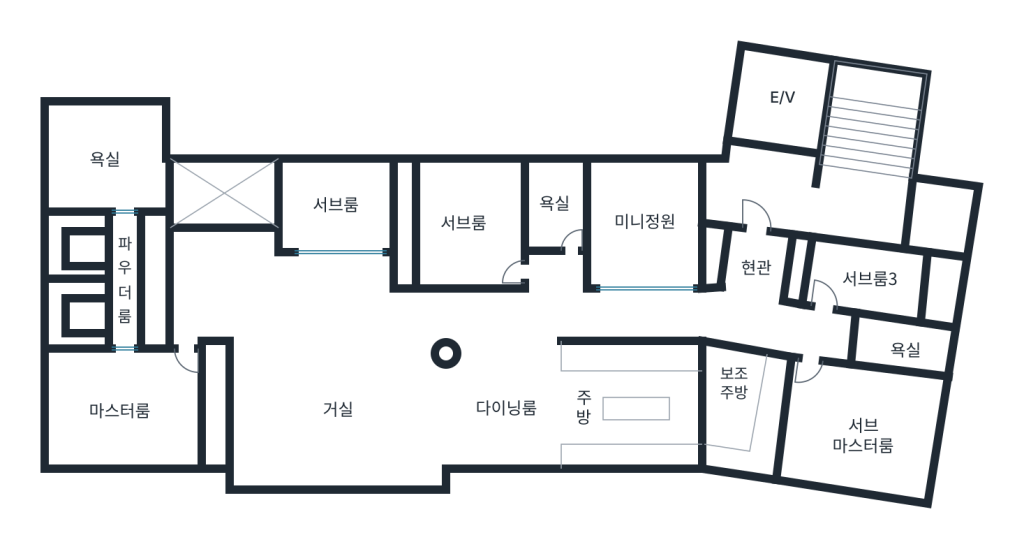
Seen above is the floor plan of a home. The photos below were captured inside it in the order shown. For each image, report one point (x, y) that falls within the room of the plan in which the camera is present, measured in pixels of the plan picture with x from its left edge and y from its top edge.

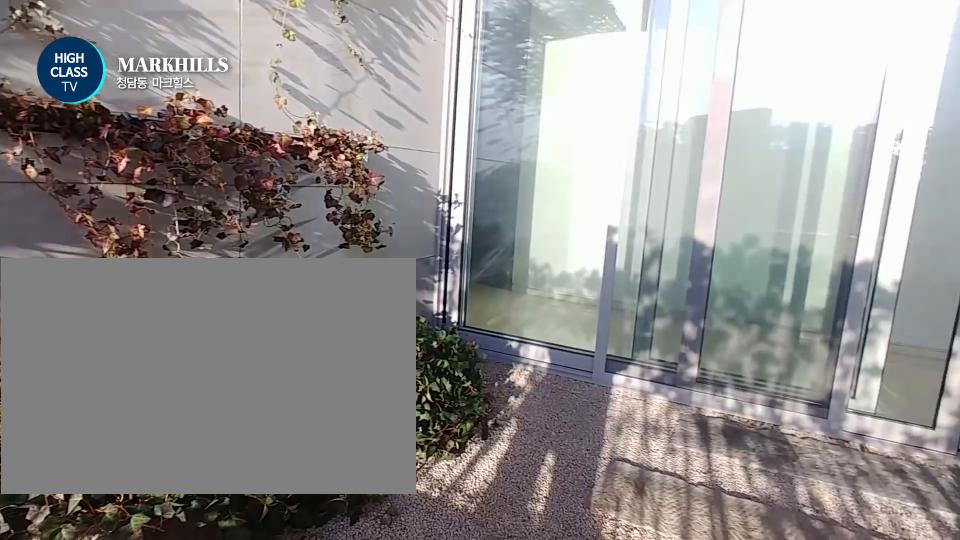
(644, 226)
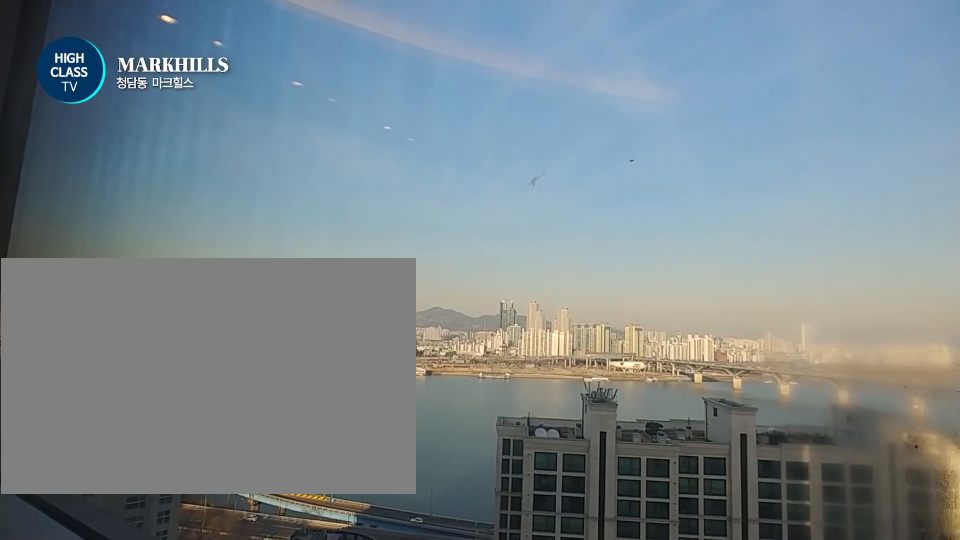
(863, 438)
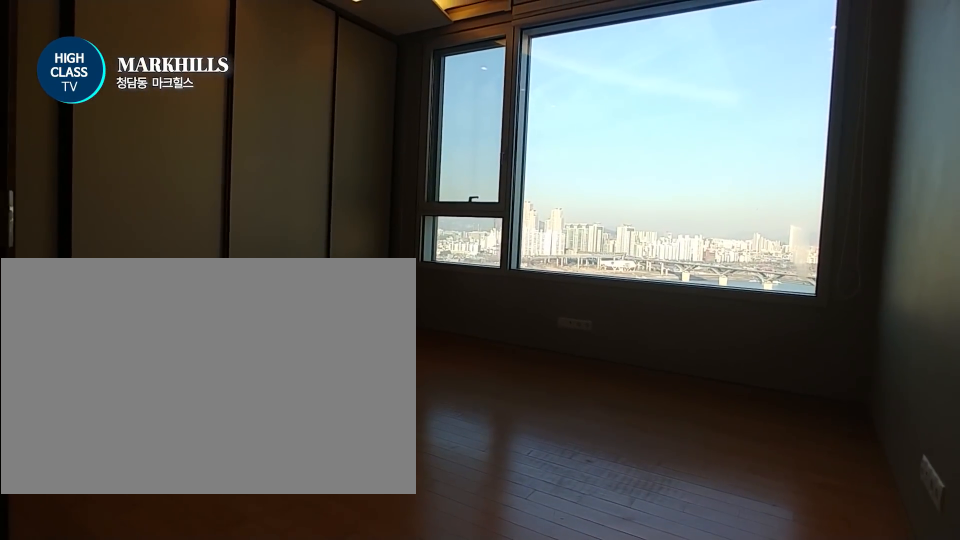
(863, 441)
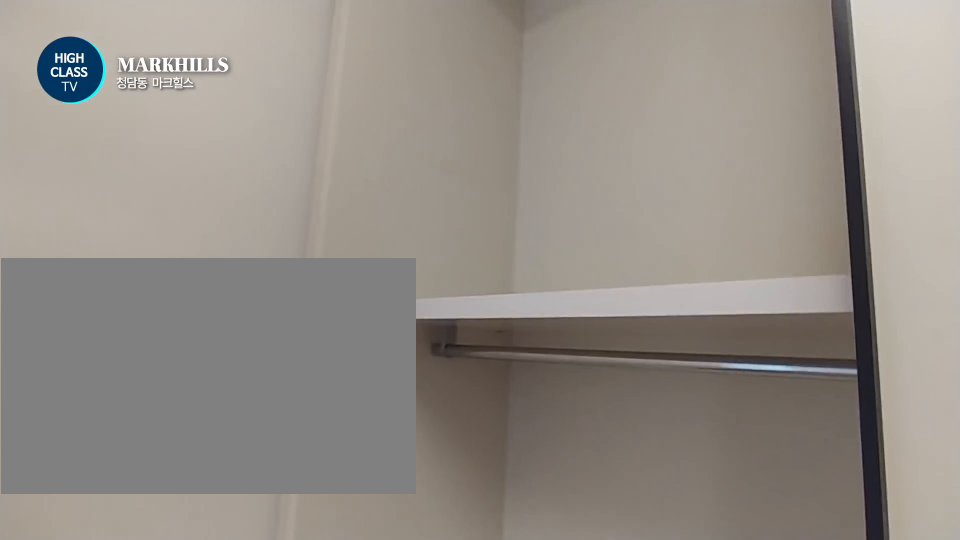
(867, 278)
